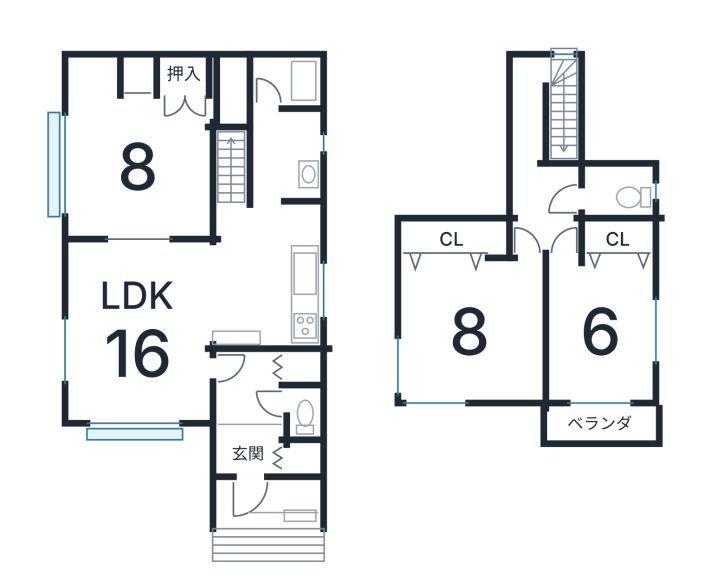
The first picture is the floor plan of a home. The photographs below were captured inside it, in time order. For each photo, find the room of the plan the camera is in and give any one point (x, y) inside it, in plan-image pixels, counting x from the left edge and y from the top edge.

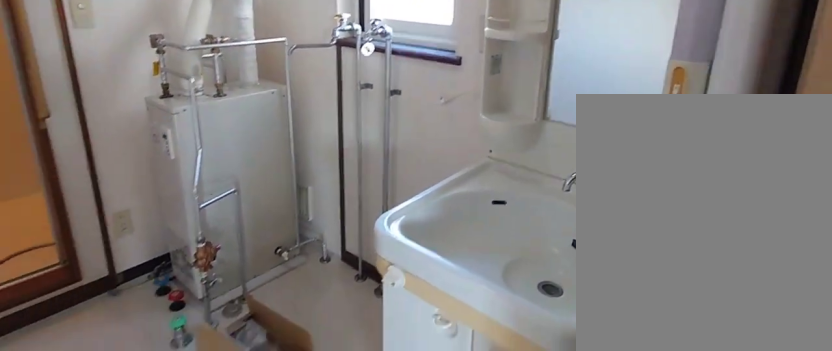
(293, 165)
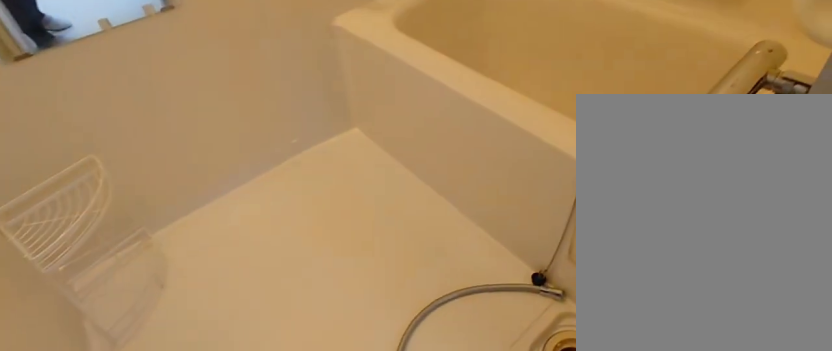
(287, 83)
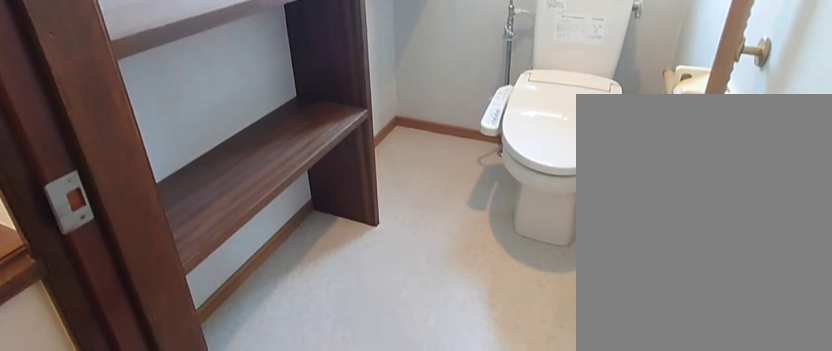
(618, 202)
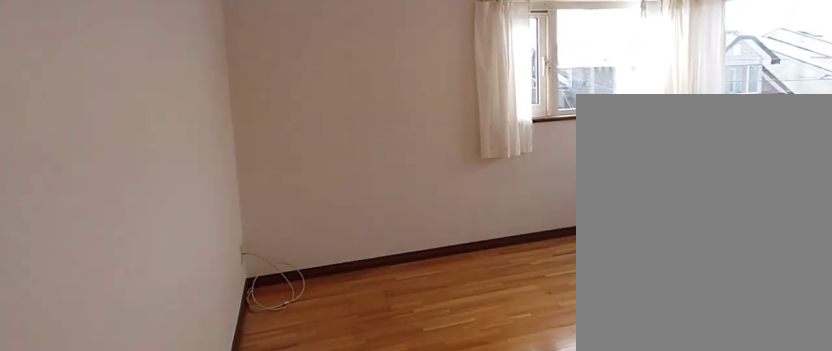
(467, 321)
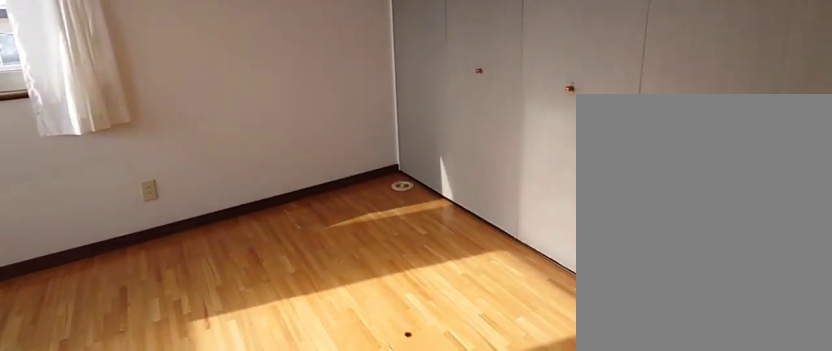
(467, 321)
